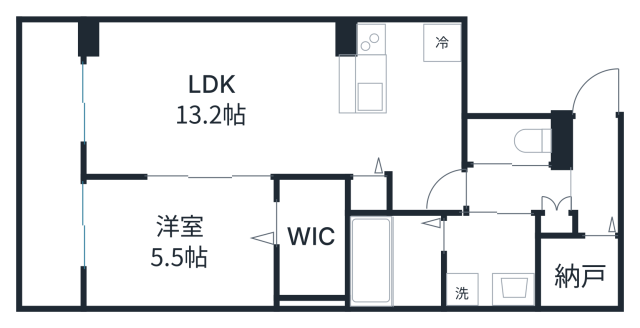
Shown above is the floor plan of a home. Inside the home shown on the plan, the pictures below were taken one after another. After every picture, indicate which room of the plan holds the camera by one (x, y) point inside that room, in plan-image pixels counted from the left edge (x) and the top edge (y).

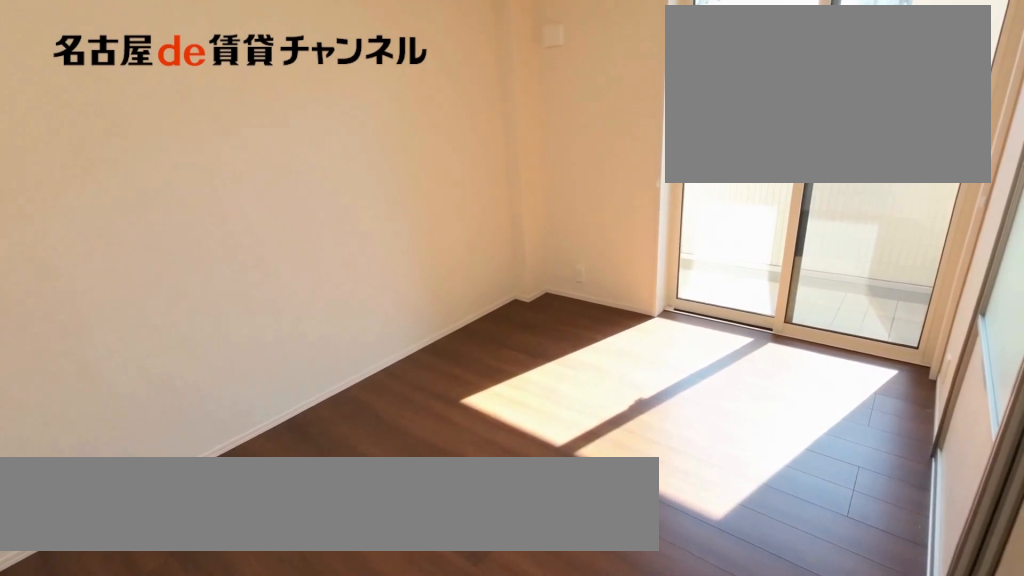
(176, 241)
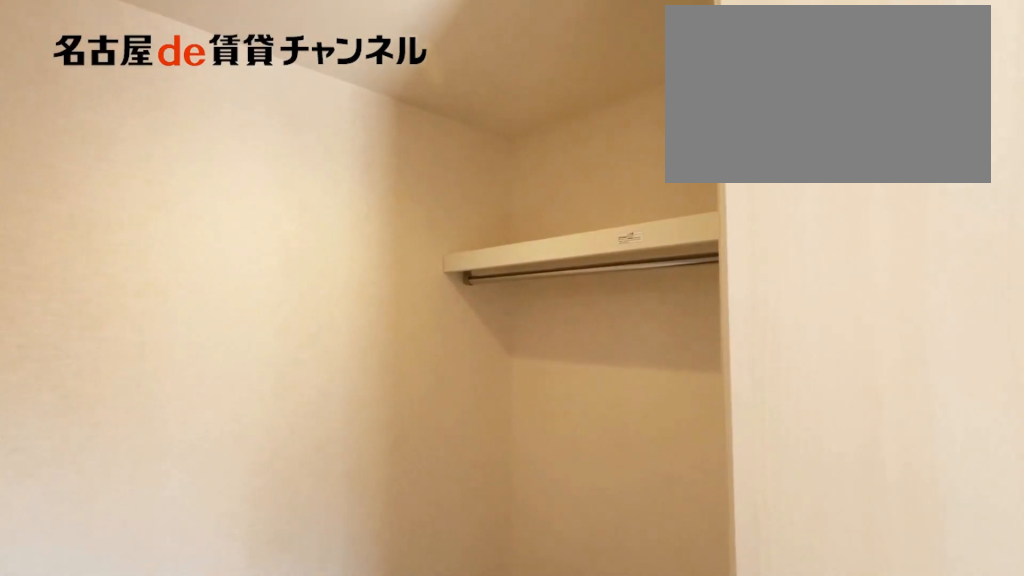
(309, 239)
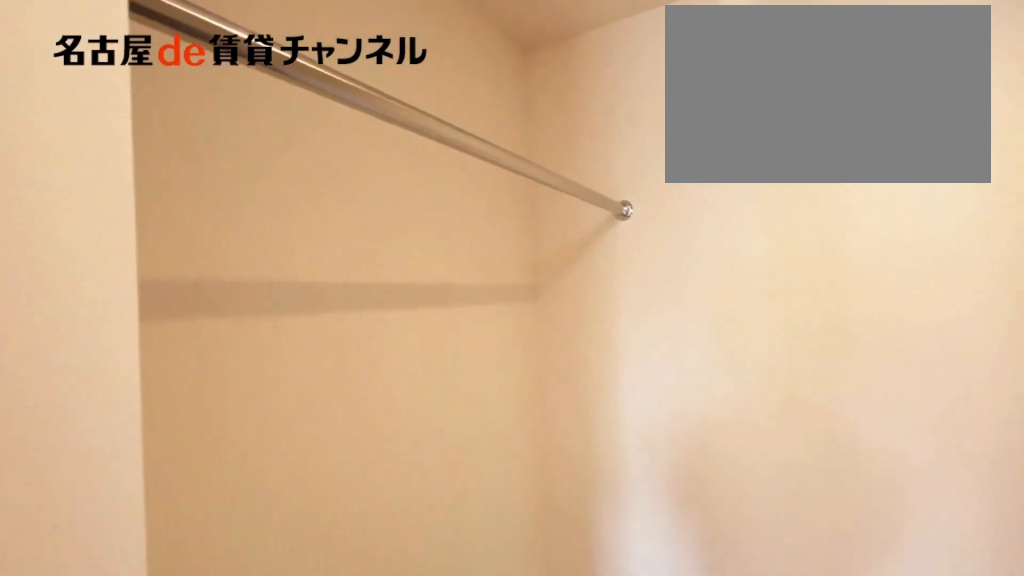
(309, 239)
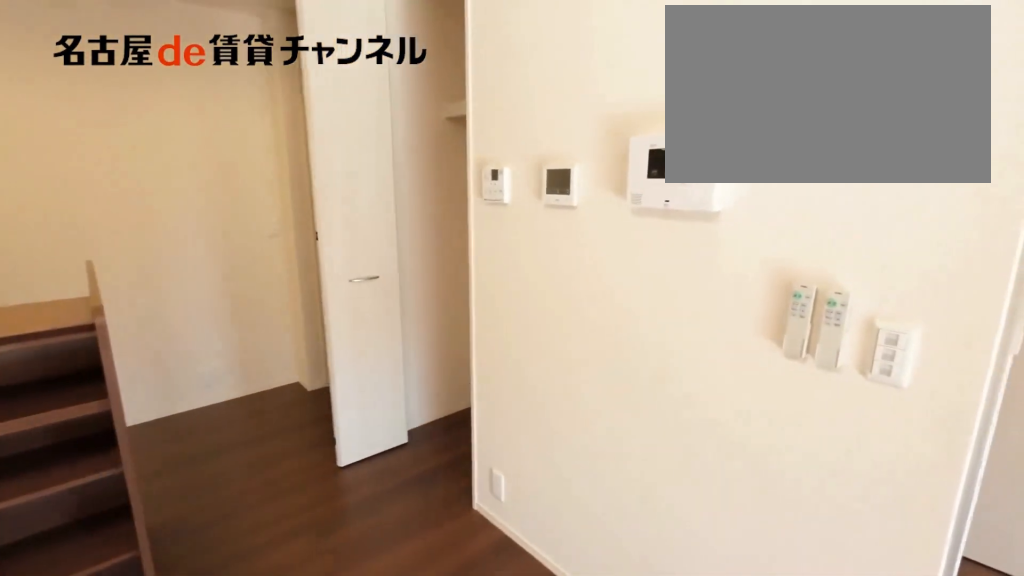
(243, 106)
